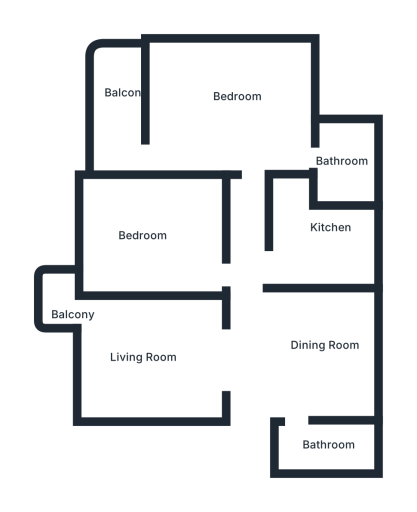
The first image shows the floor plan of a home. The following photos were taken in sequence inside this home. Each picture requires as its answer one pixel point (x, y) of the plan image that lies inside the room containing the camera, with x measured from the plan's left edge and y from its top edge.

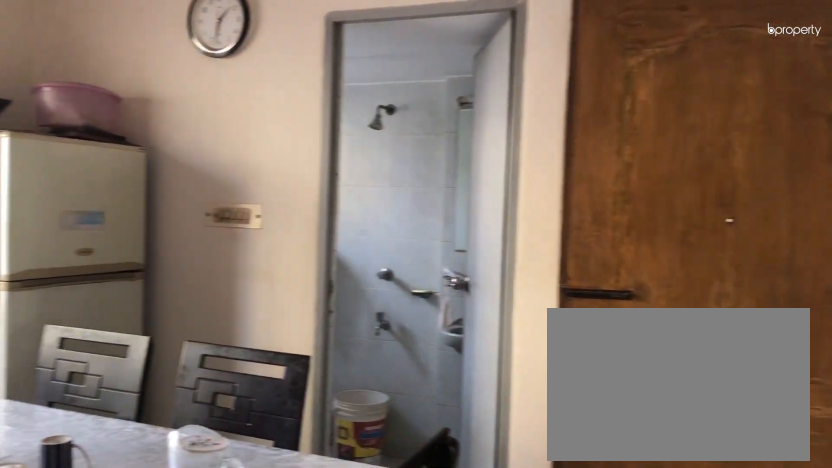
(298, 348)
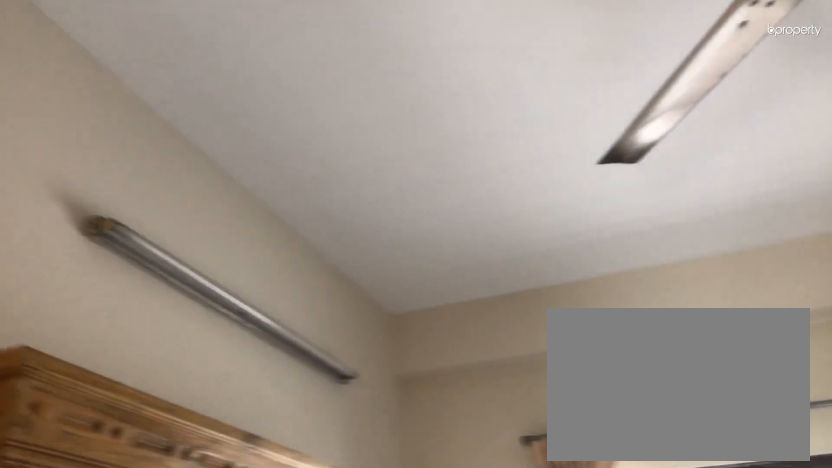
(298, 348)
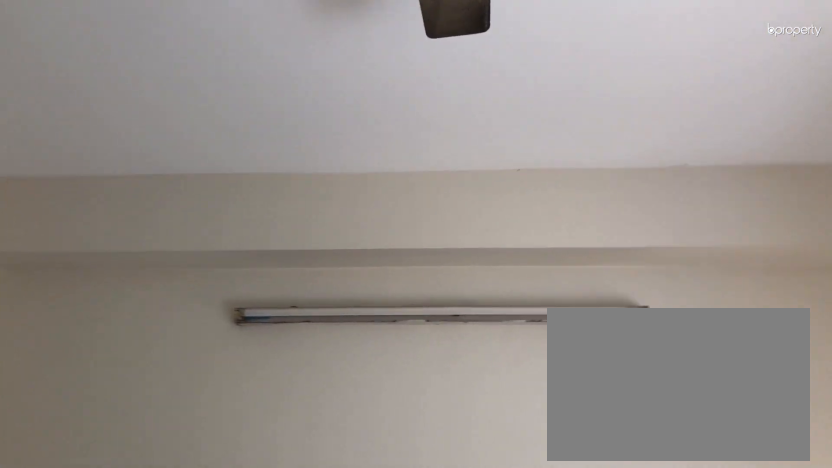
(143, 353)
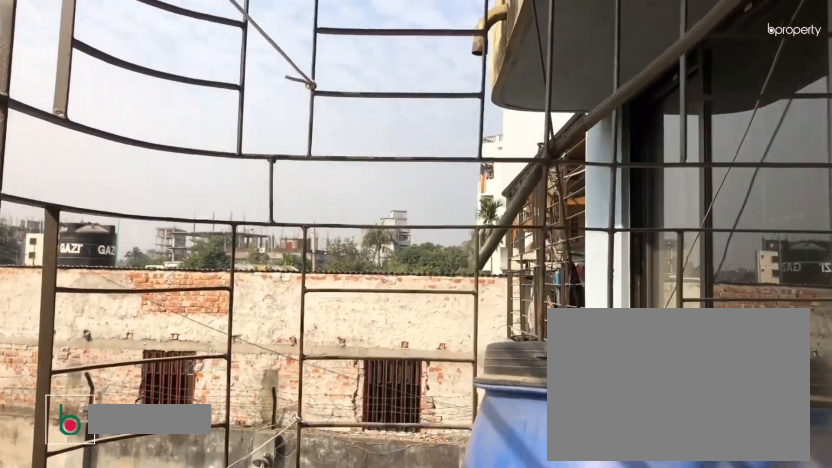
(57, 296)
